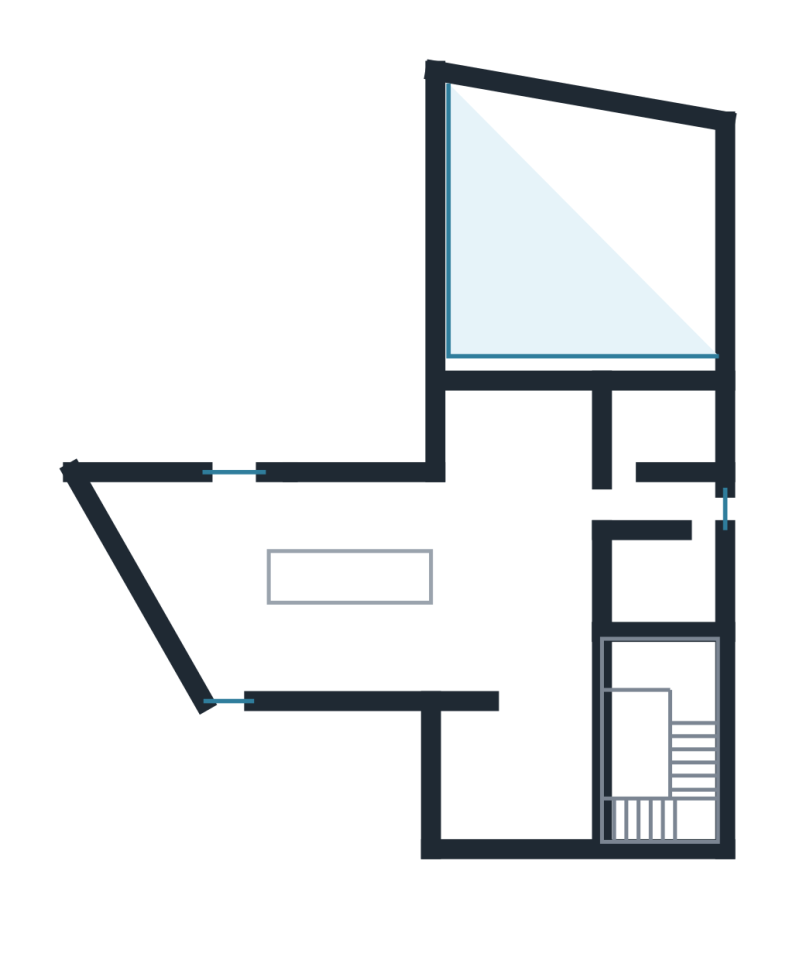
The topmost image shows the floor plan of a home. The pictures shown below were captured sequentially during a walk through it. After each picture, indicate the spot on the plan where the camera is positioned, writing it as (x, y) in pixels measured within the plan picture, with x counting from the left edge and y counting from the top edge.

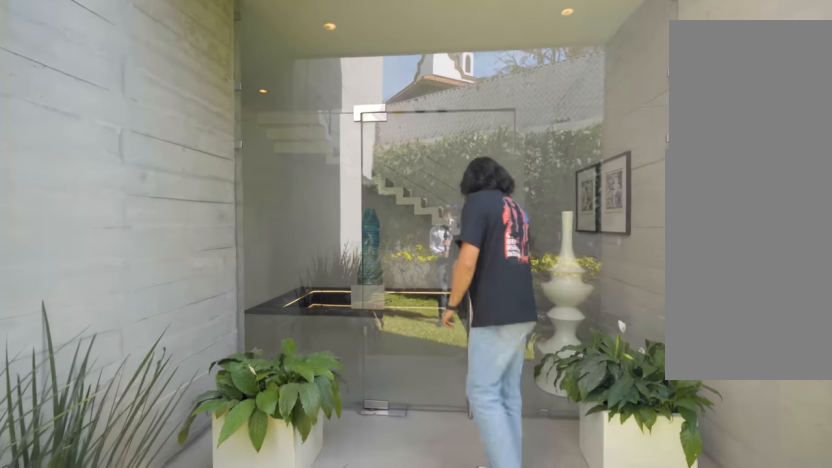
(372, 779)
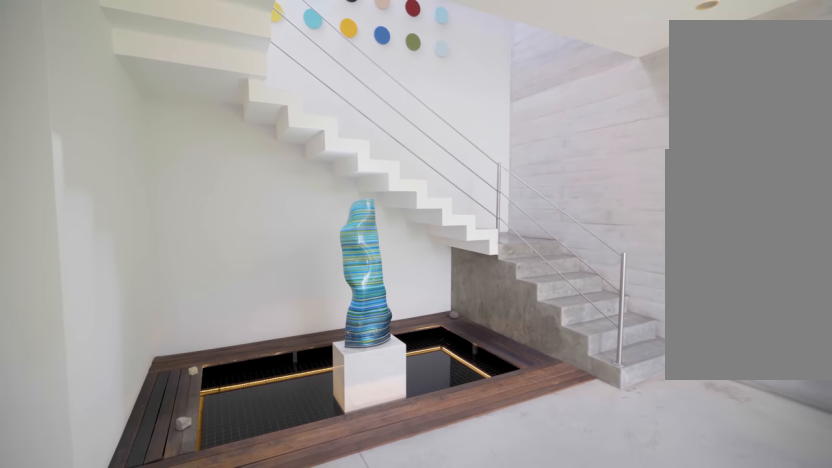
(547, 771)
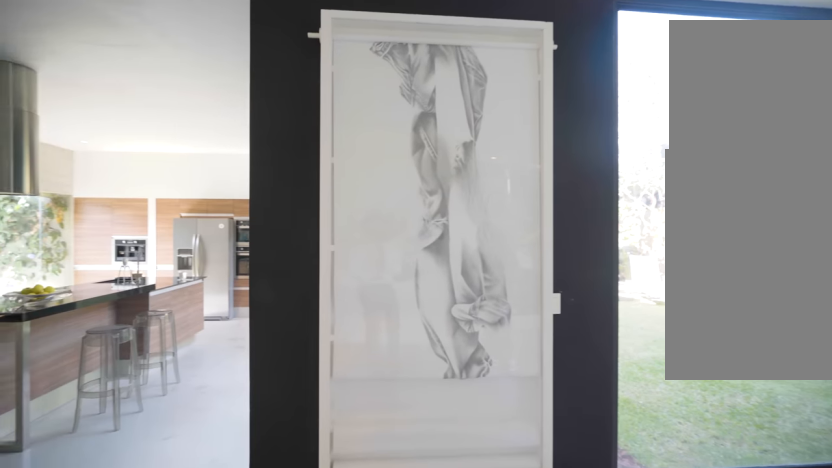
(548, 474)
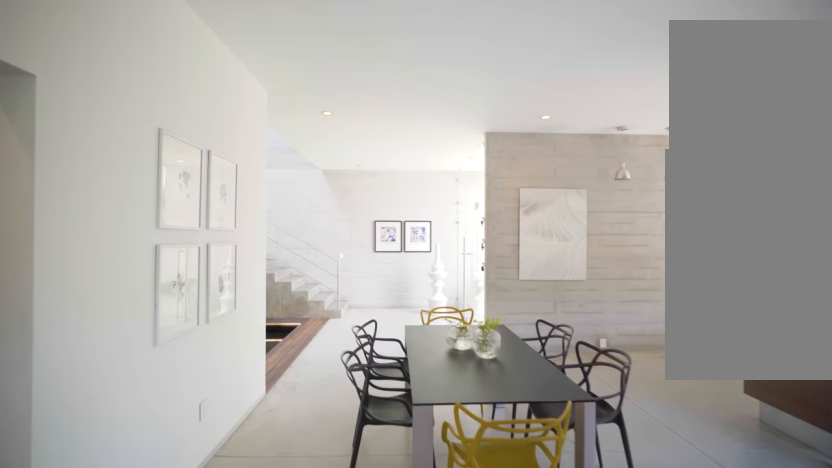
(504, 445)
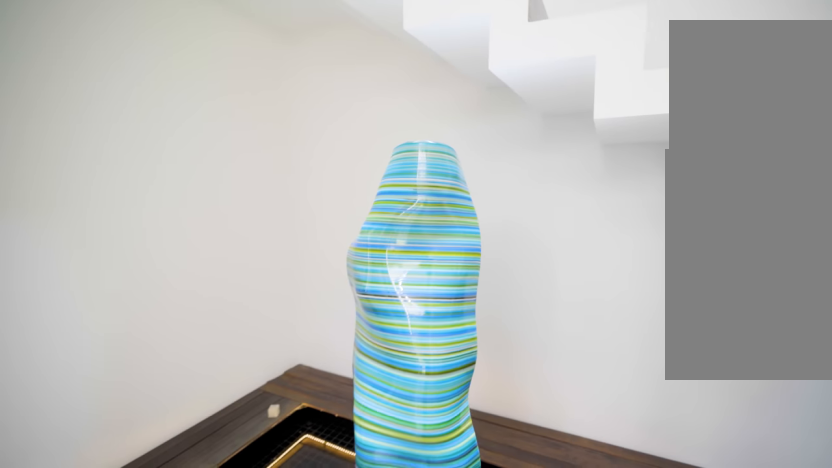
(563, 726)
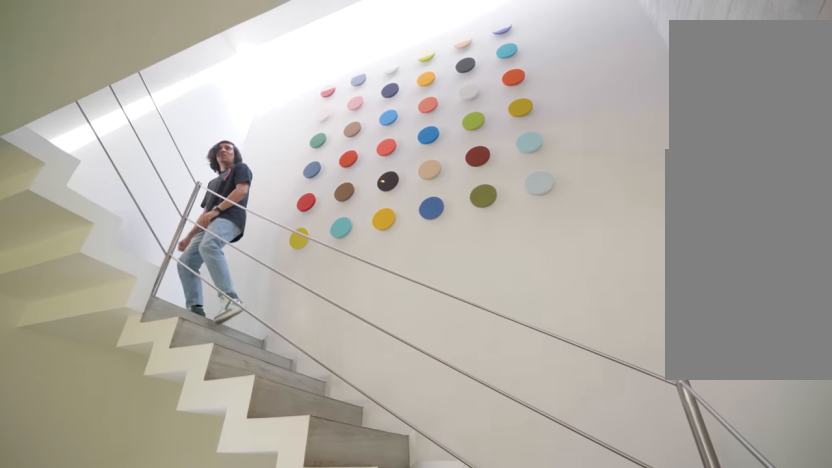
(563, 742)
